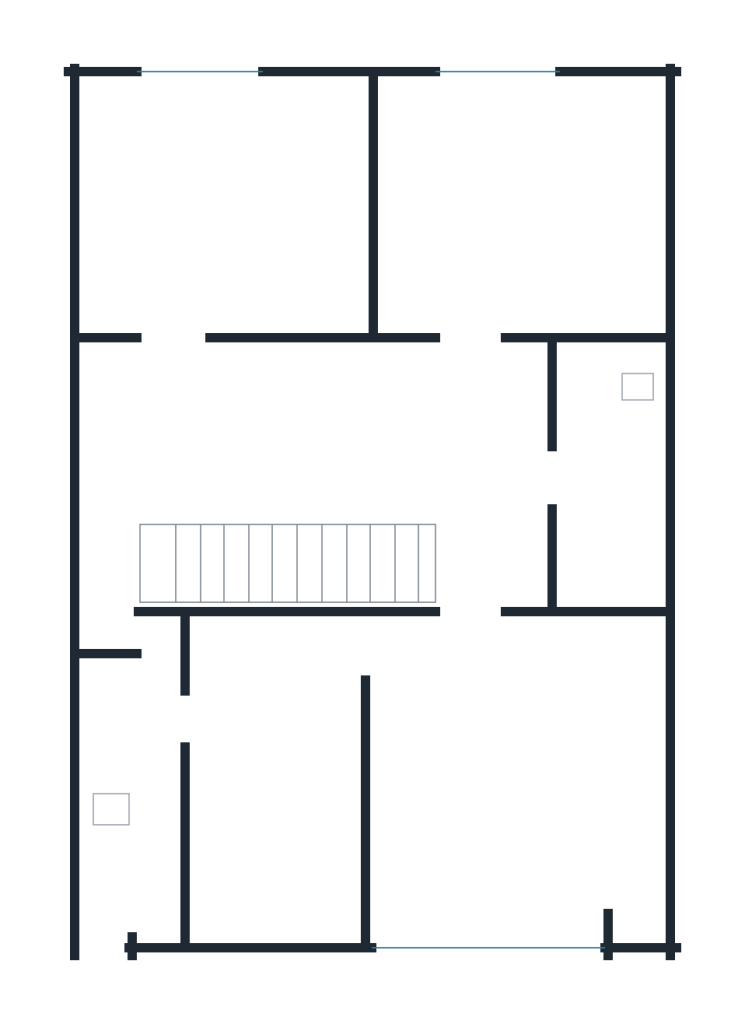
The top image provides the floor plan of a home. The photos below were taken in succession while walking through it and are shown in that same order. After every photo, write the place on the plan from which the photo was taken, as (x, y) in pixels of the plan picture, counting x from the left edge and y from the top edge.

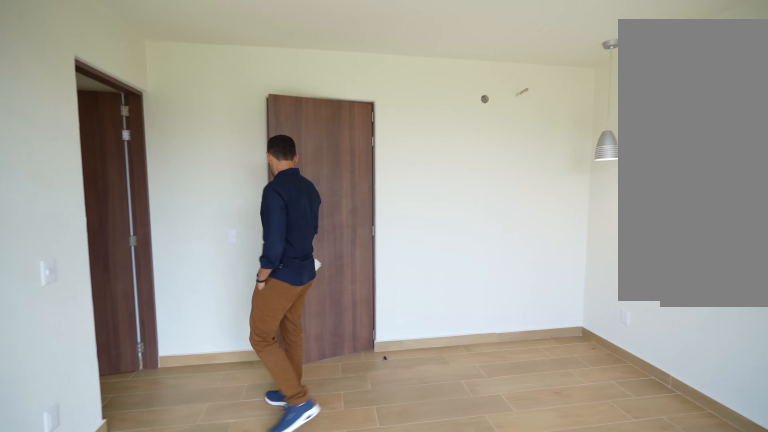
(402, 908)
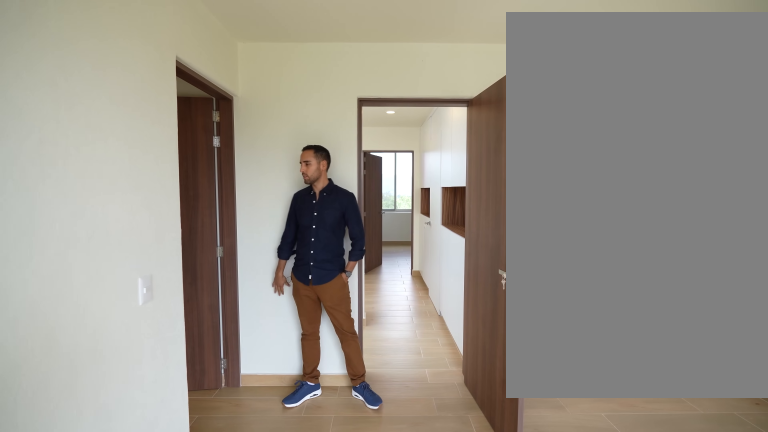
(454, 918)
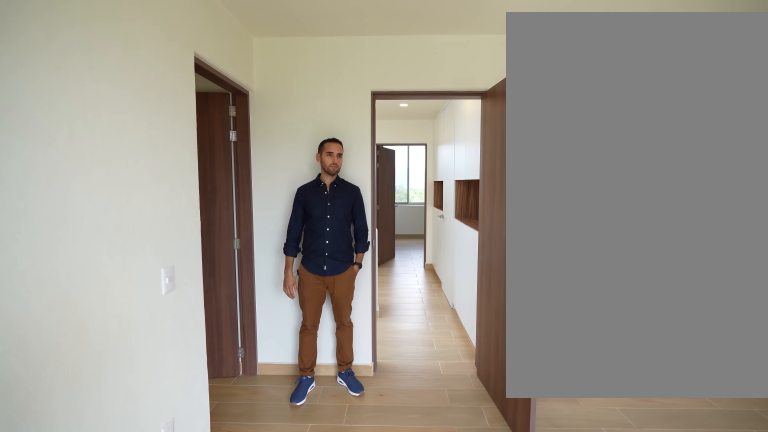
(455, 918)
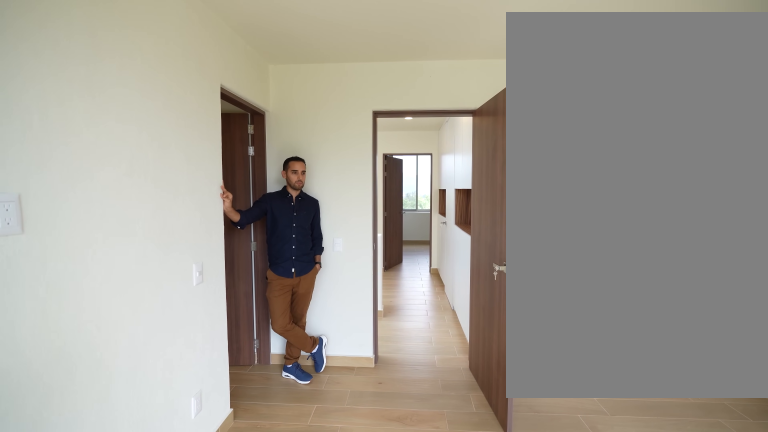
(460, 918)
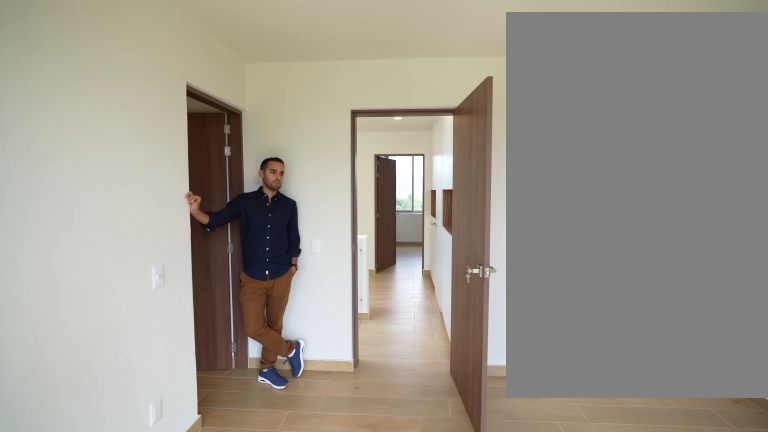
(460, 918)
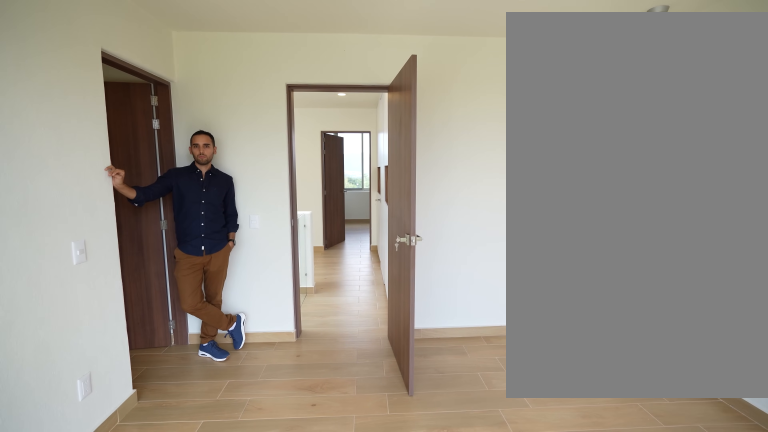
(472, 906)
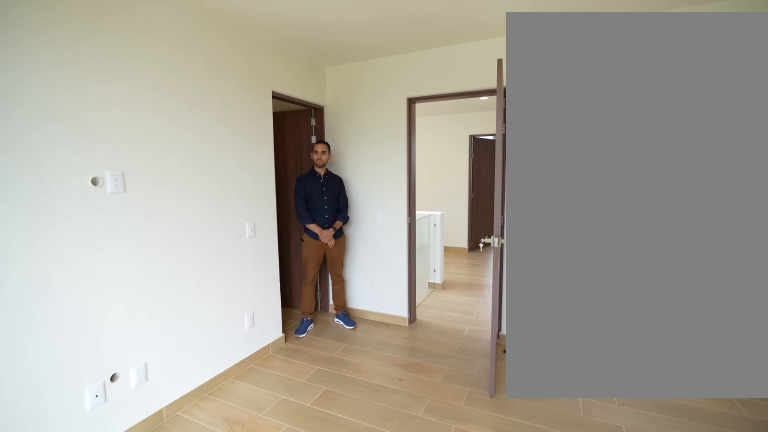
(472, 847)
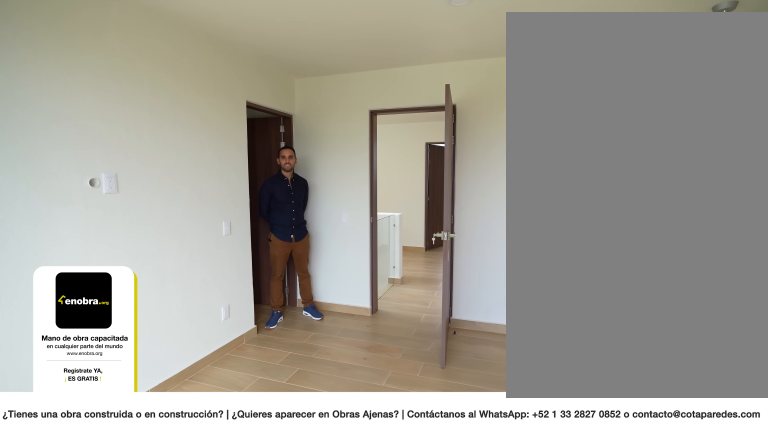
(563, 898)
